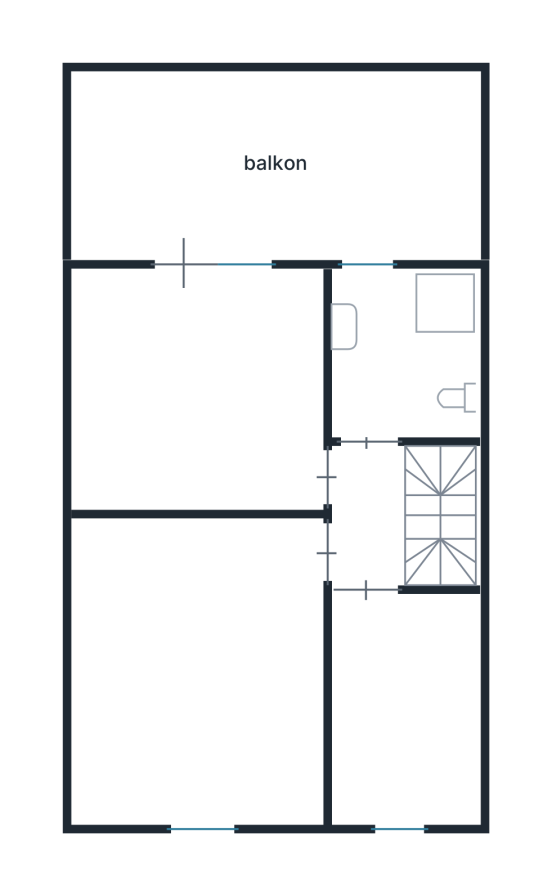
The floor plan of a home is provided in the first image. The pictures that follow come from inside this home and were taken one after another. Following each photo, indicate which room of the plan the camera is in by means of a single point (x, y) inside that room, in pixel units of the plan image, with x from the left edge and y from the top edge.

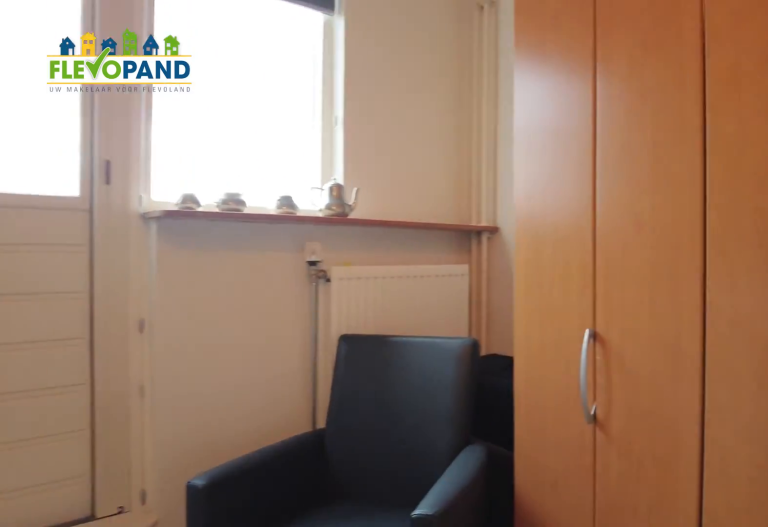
(96, 398)
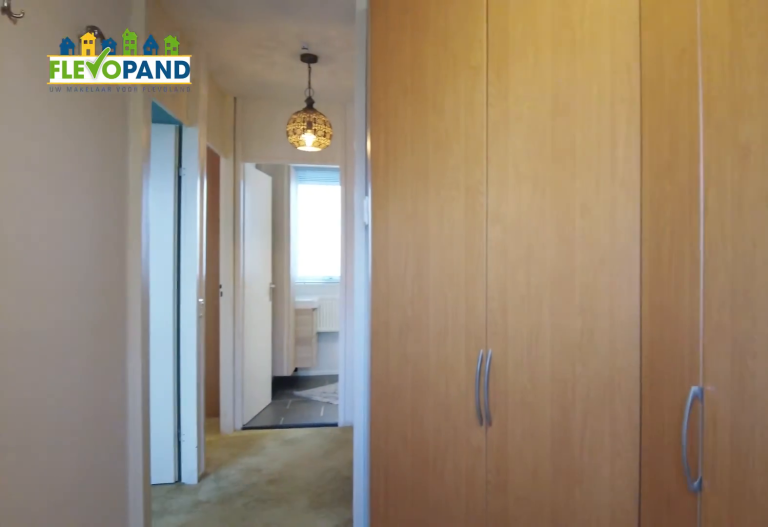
(404, 708)
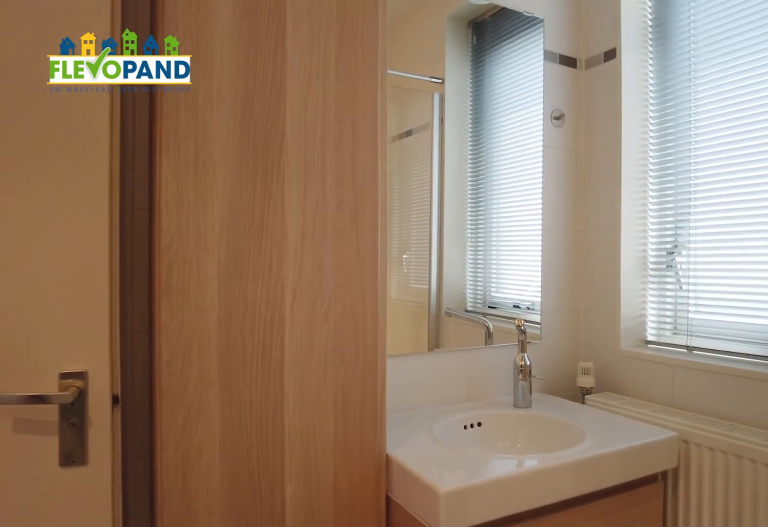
(444, 305)
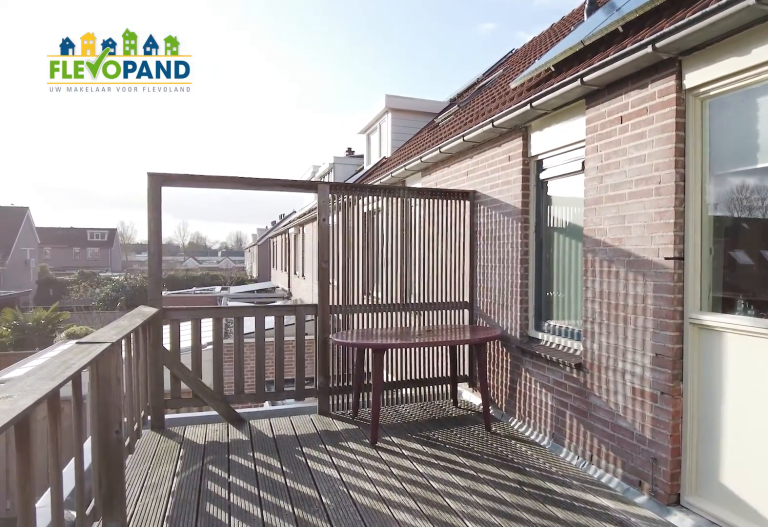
(279, 162)
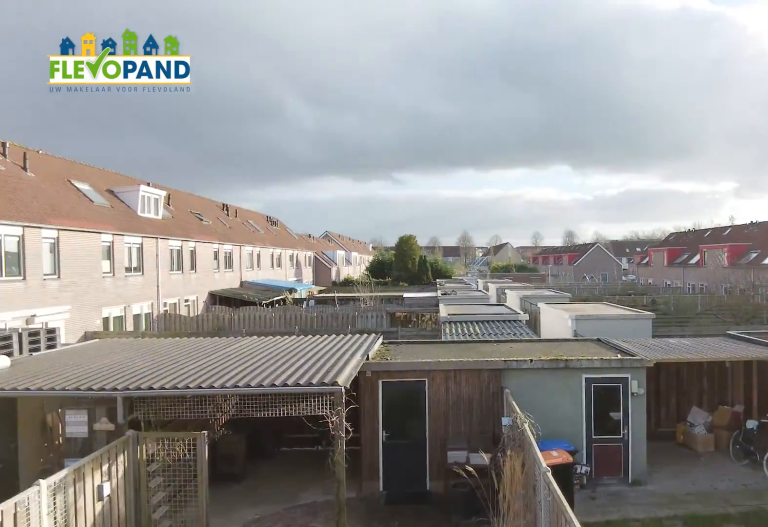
(279, 162)
